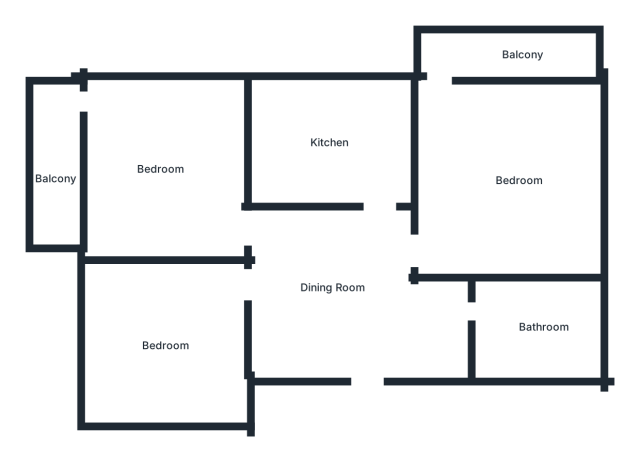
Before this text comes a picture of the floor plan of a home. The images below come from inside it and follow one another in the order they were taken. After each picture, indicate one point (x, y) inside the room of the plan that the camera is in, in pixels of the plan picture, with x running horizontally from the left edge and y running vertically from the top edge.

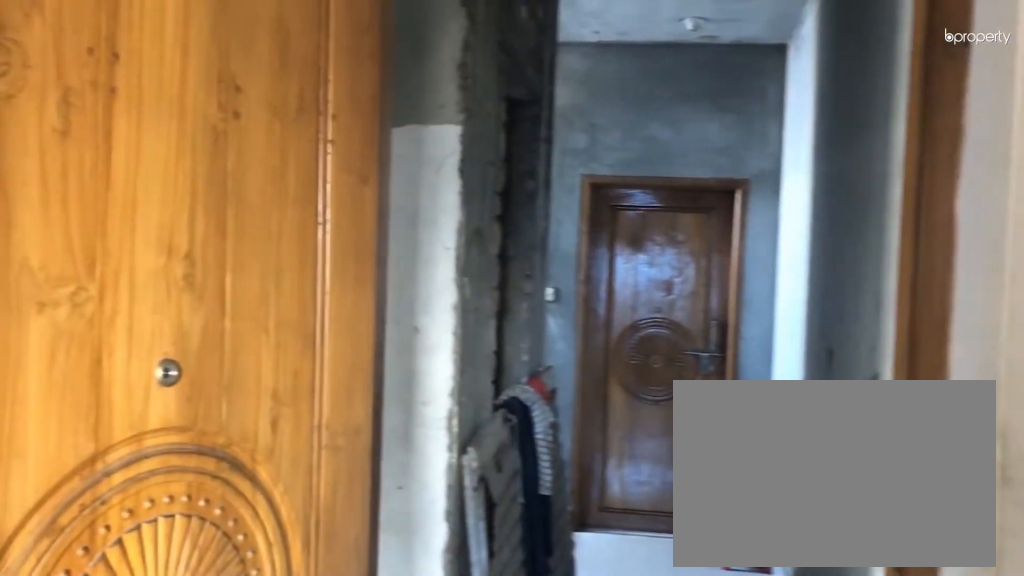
(331, 302)
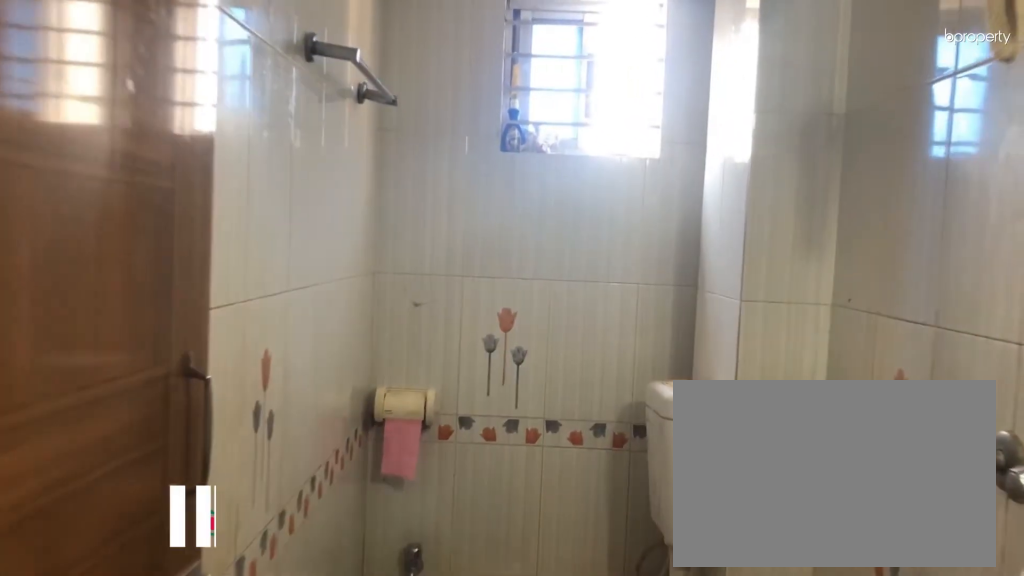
(533, 324)
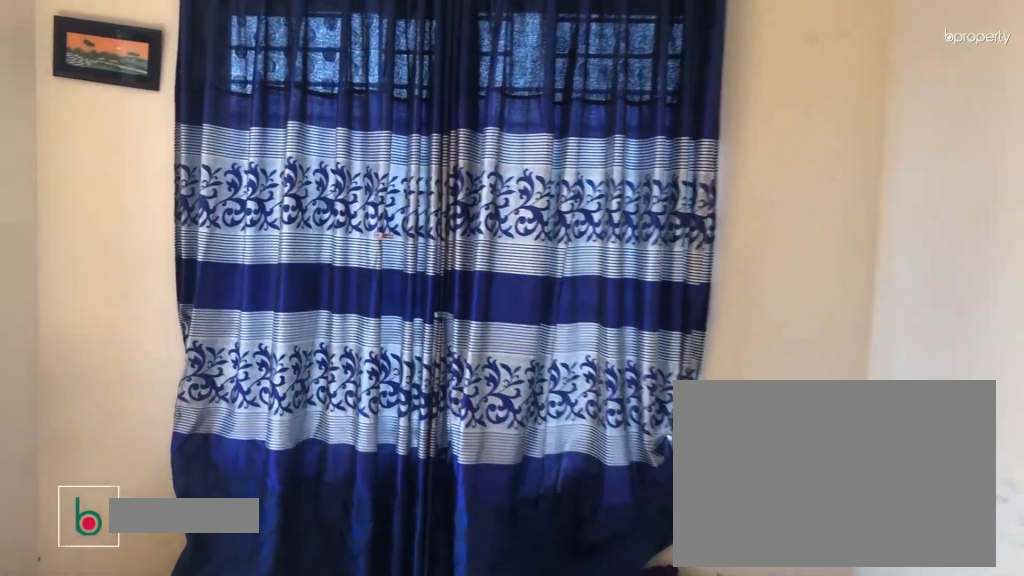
(510, 174)
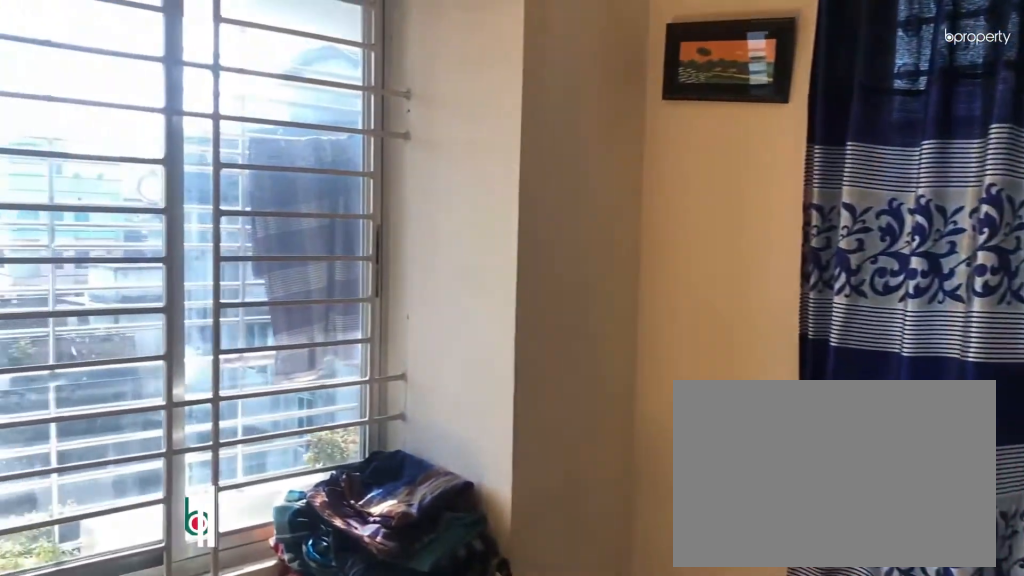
(510, 174)
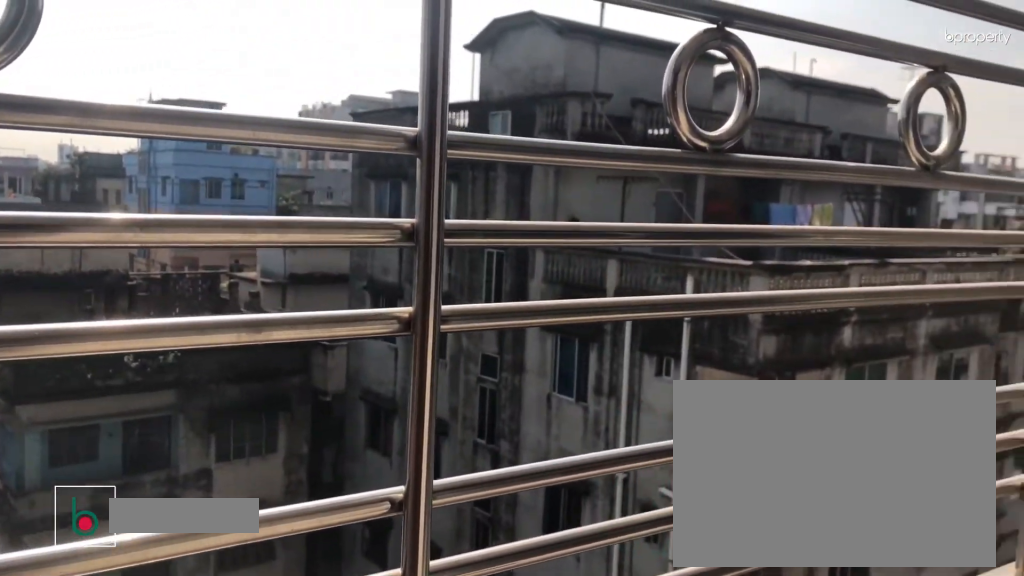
(517, 51)
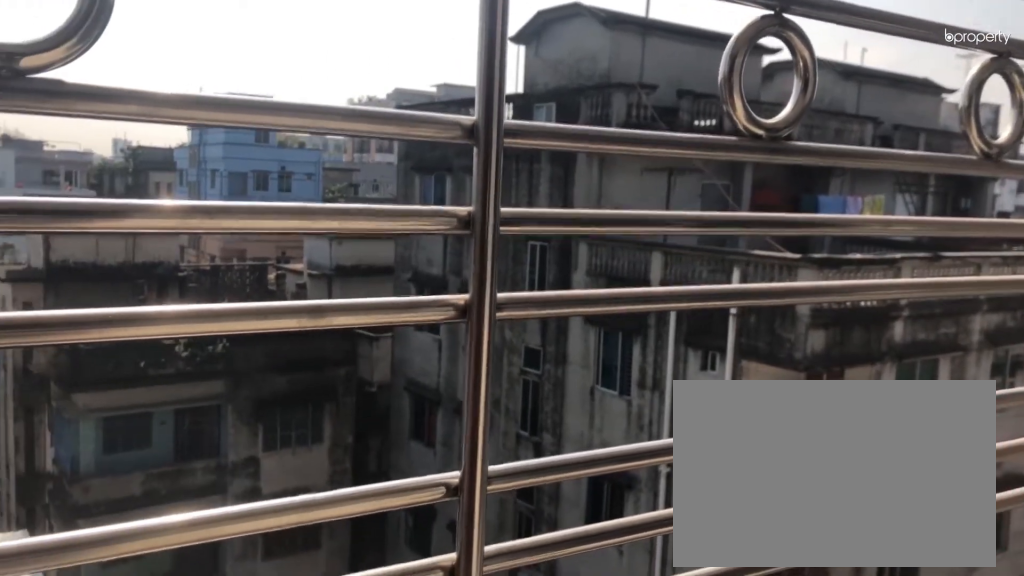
(517, 51)
